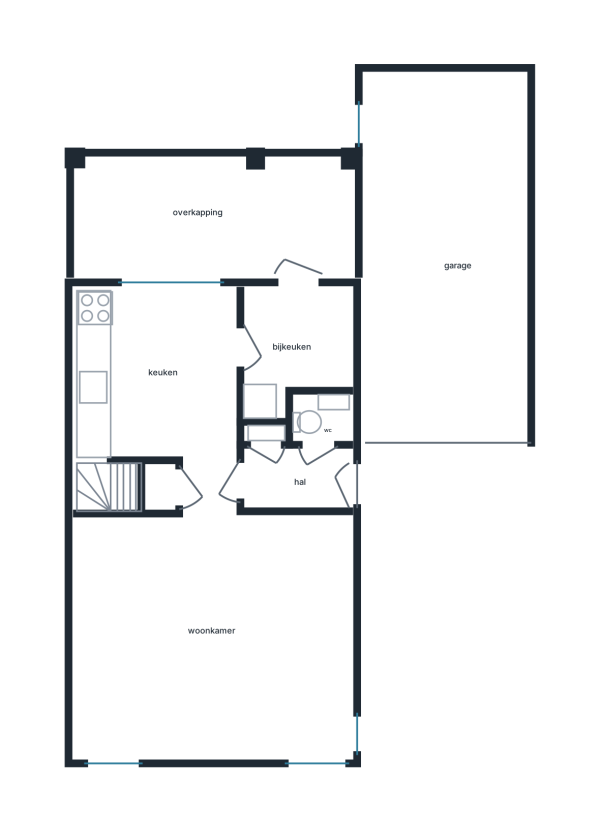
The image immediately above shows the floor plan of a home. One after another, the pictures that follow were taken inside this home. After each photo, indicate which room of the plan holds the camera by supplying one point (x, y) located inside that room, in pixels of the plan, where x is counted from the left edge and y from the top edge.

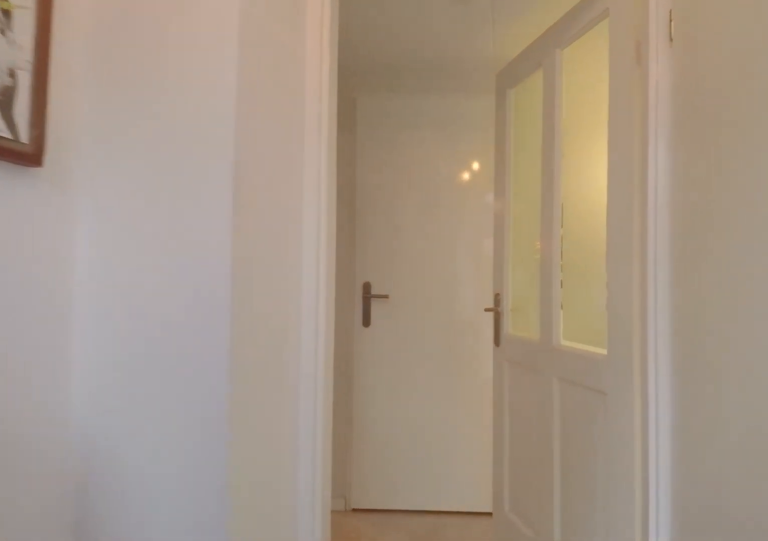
(295, 479)
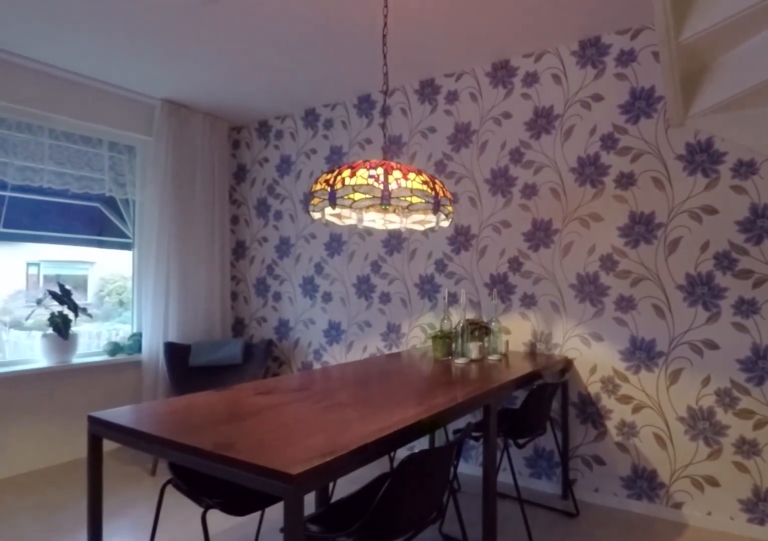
(212, 629)
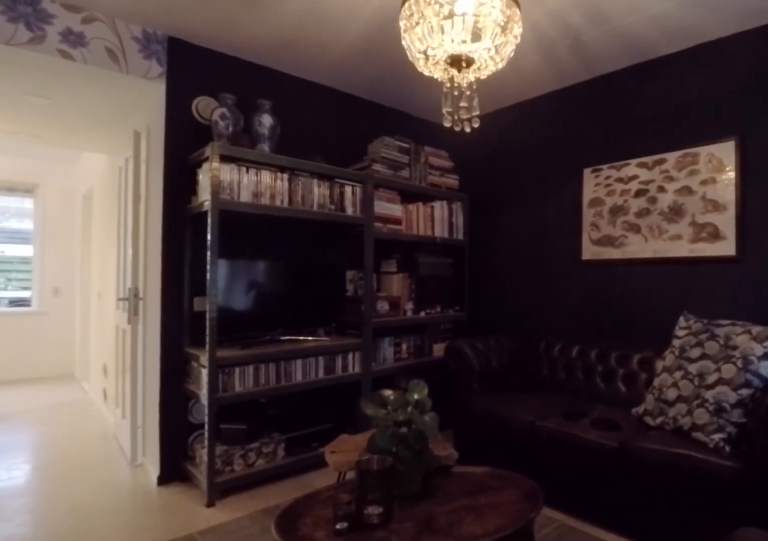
(212, 629)
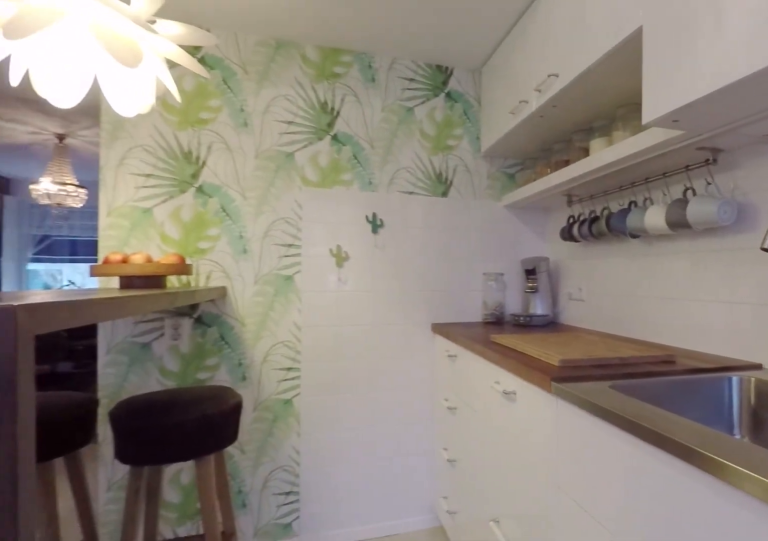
(157, 374)
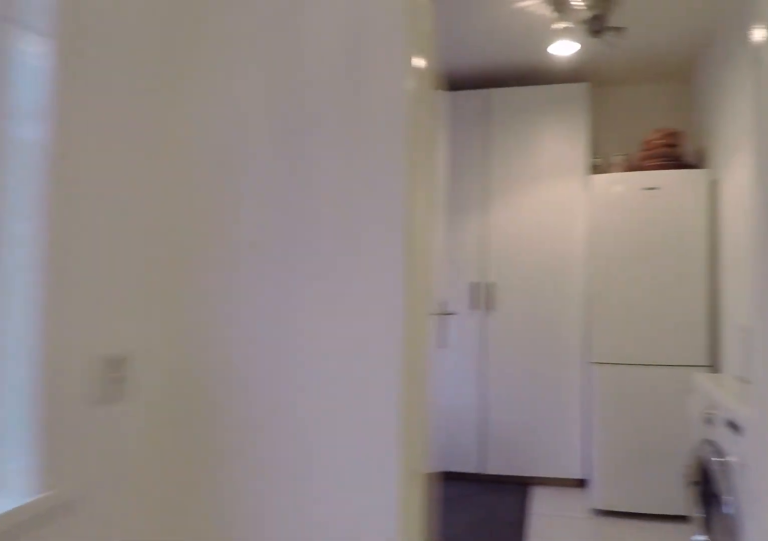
(157, 374)
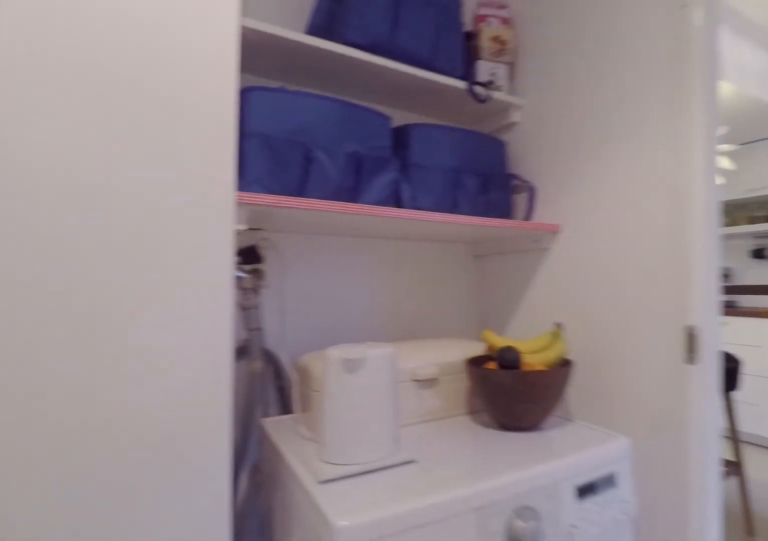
(293, 344)
